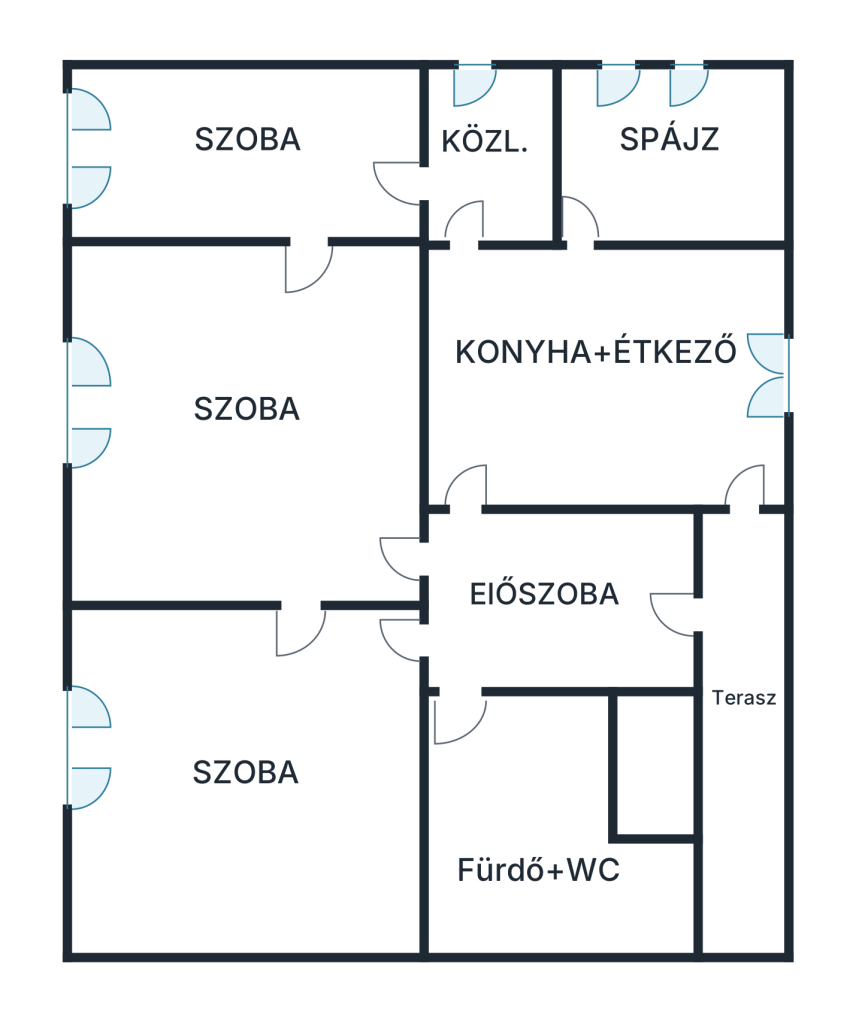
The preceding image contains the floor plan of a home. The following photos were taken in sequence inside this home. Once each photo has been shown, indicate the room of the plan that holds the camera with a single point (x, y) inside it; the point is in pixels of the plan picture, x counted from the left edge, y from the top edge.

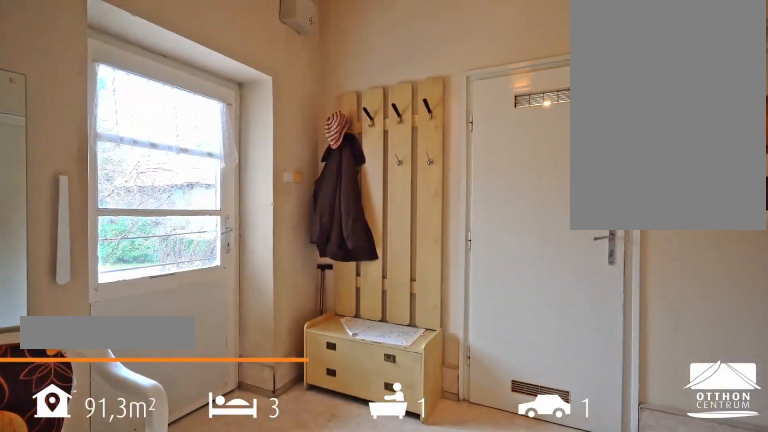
(558, 592)
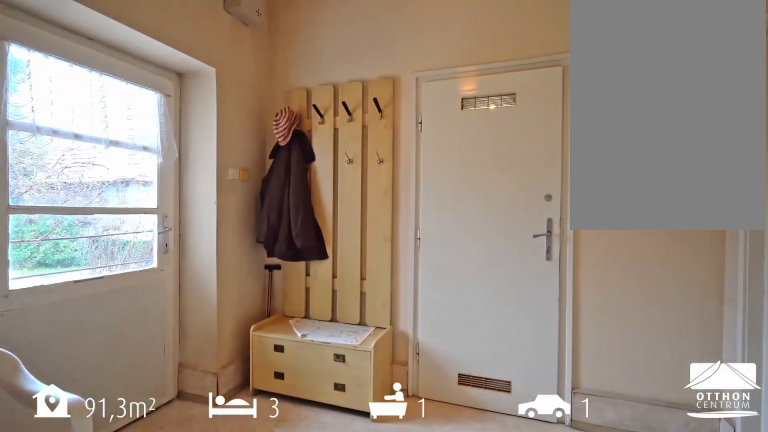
(558, 592)
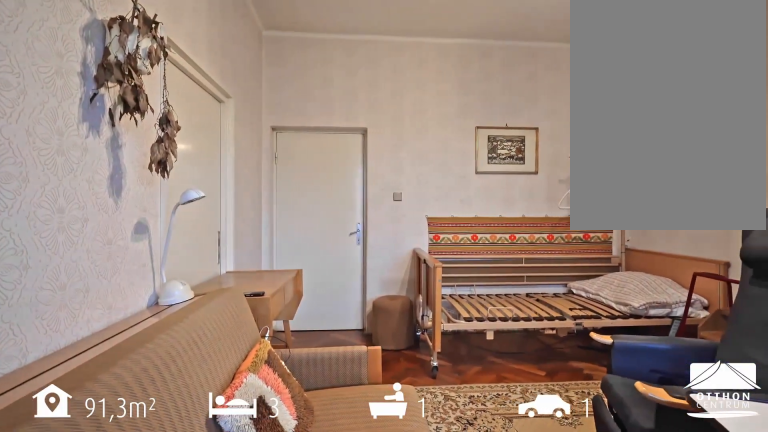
(247, 786)
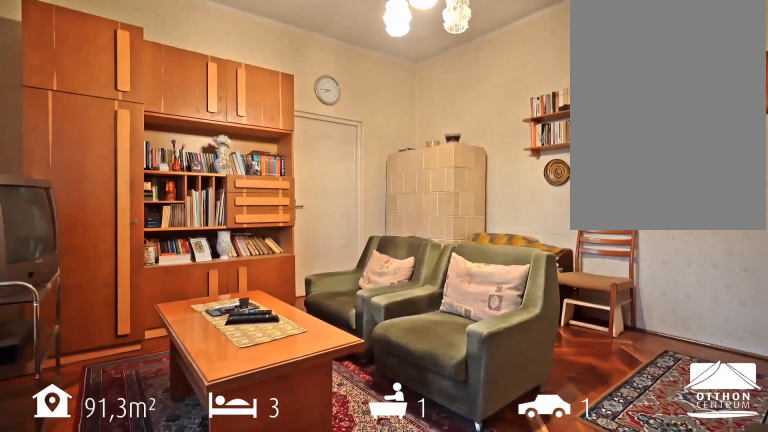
(253, 429)
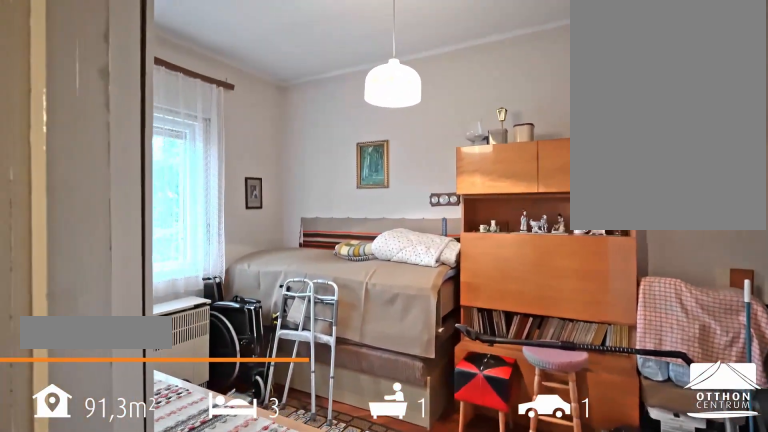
(247, 156)
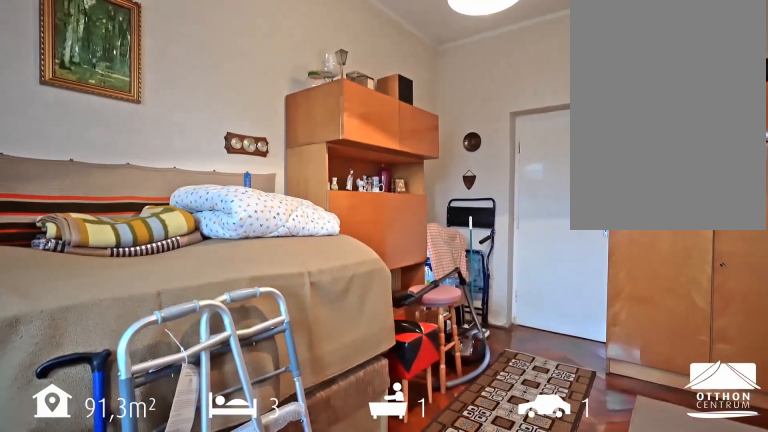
(247, 156)
